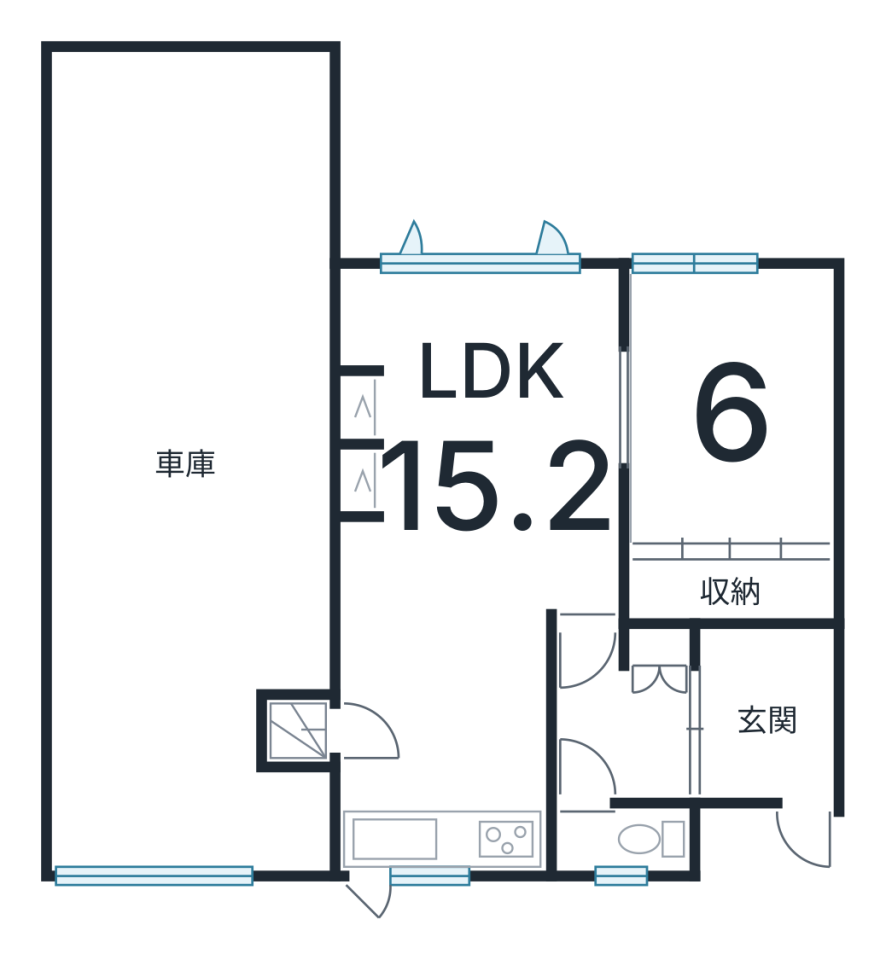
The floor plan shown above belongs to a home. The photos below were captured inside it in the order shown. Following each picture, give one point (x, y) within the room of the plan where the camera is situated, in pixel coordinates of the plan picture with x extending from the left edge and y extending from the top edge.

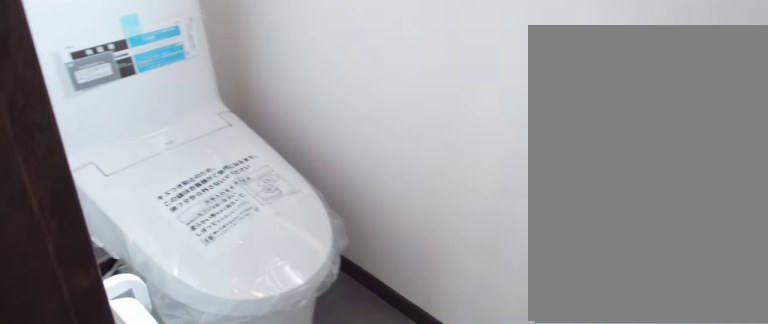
(615, 853)
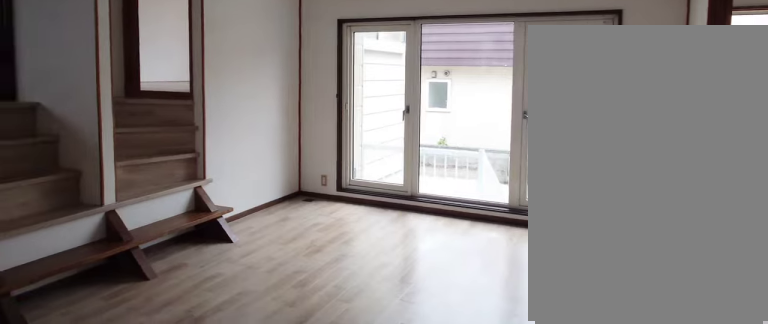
(465, 536)
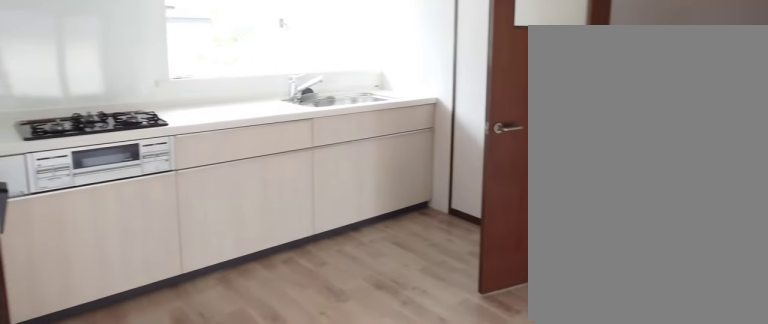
(465, 536)
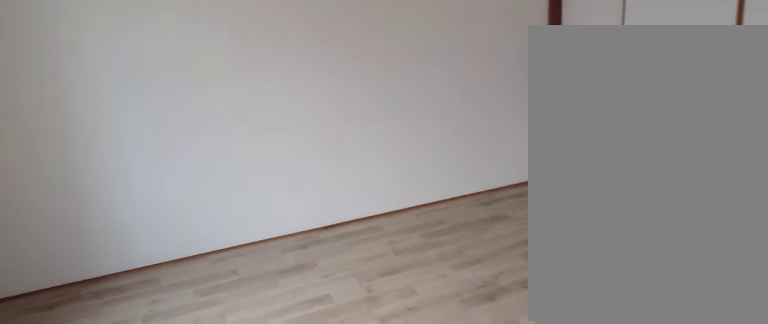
(721, 425)
